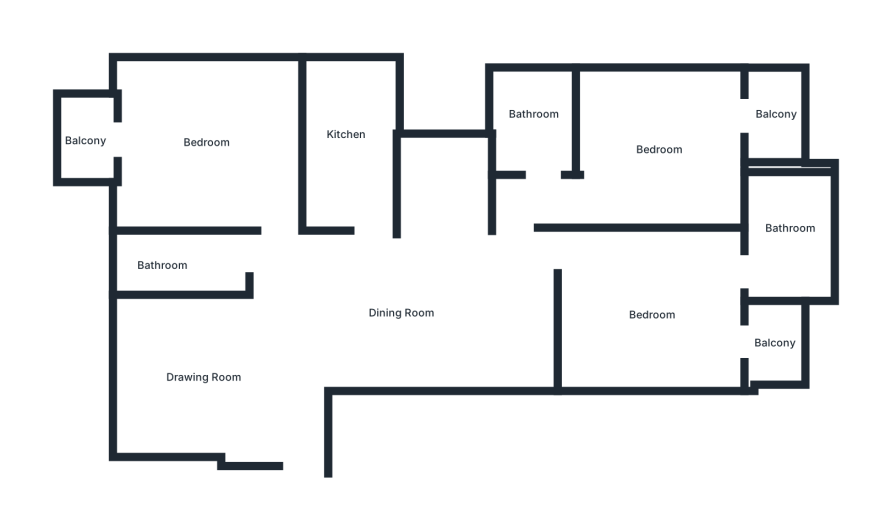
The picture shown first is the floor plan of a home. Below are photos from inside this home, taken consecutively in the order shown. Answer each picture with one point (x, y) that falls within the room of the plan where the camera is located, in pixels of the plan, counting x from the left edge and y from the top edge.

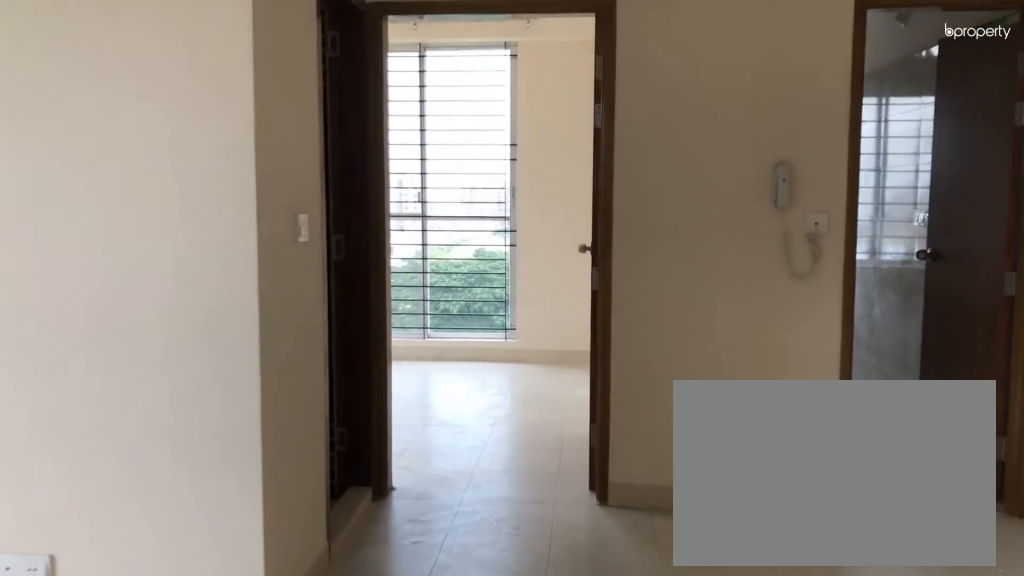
(302, 446)
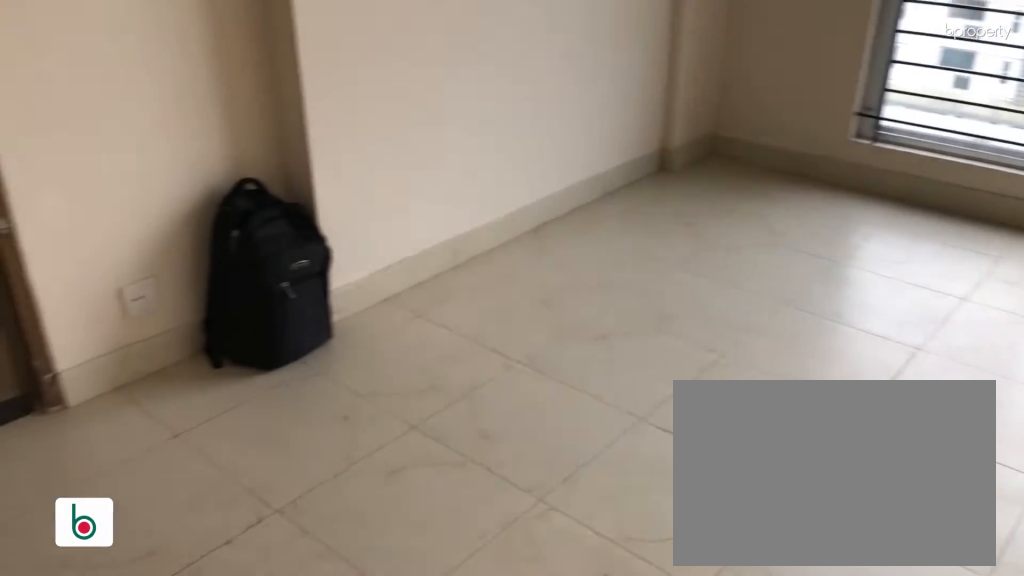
(190, 373)
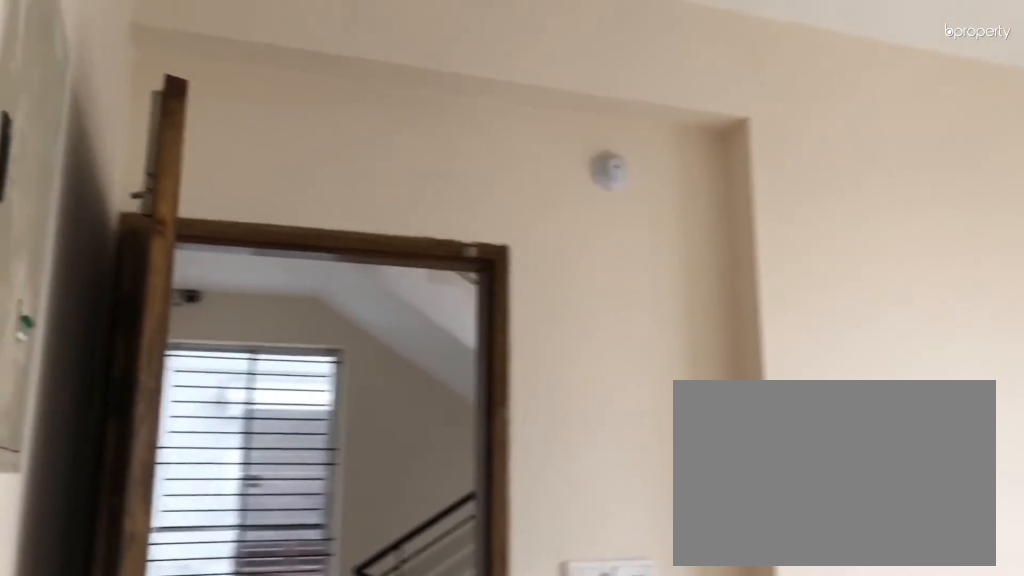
(190, 373)
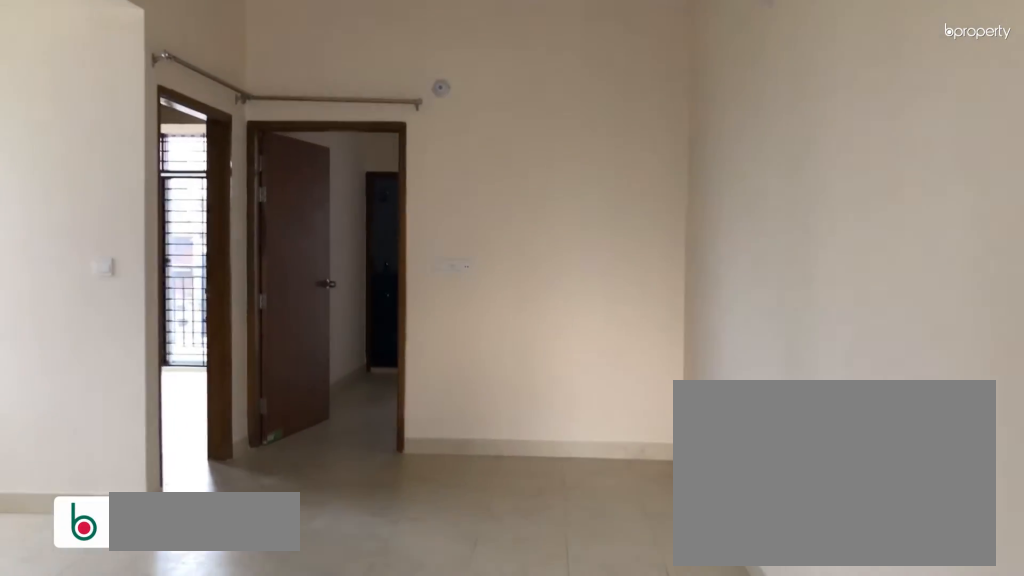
(350, 325)
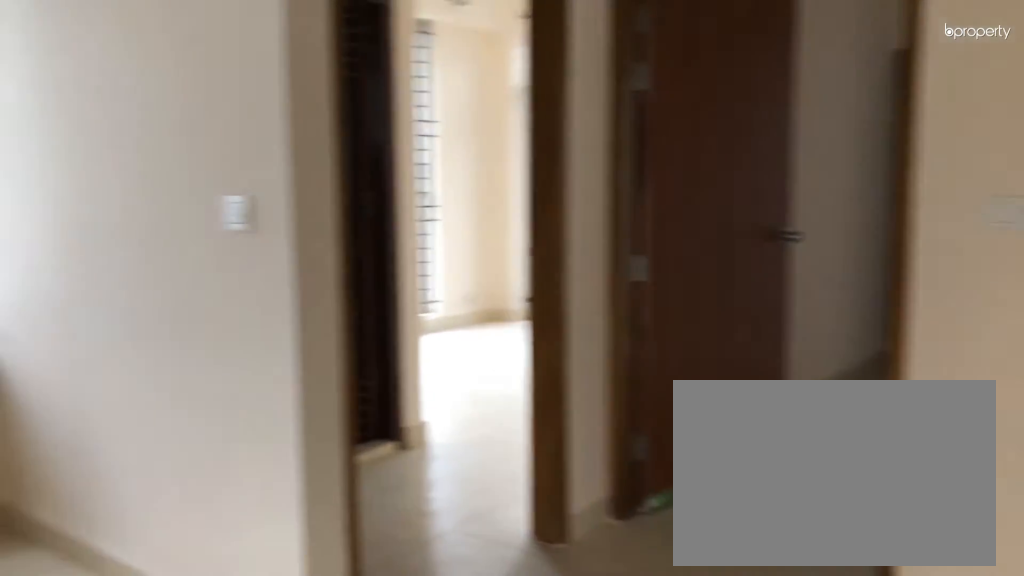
(424, 316)
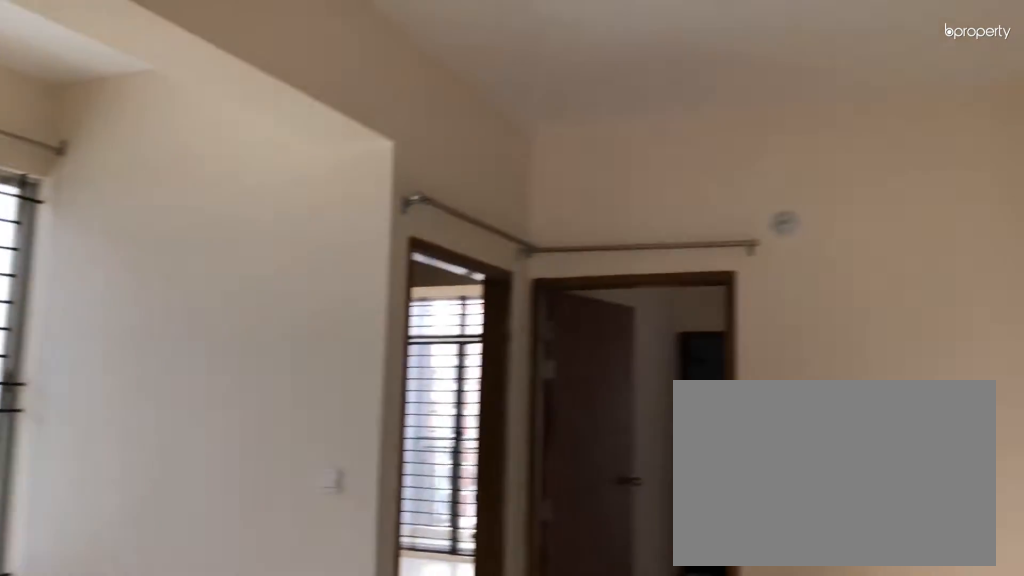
(424, 316)
